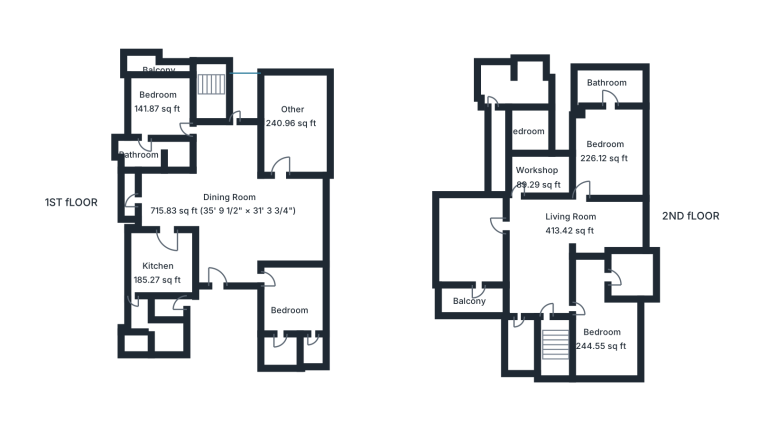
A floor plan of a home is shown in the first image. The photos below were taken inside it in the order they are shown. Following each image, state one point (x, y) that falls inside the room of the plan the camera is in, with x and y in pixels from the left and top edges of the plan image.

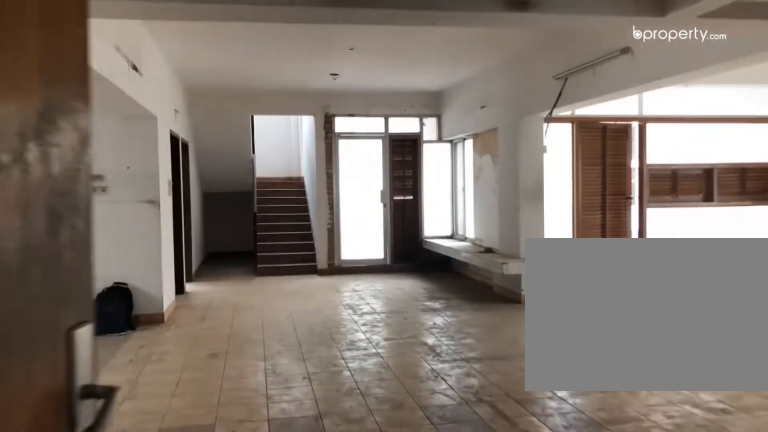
(218, 259)
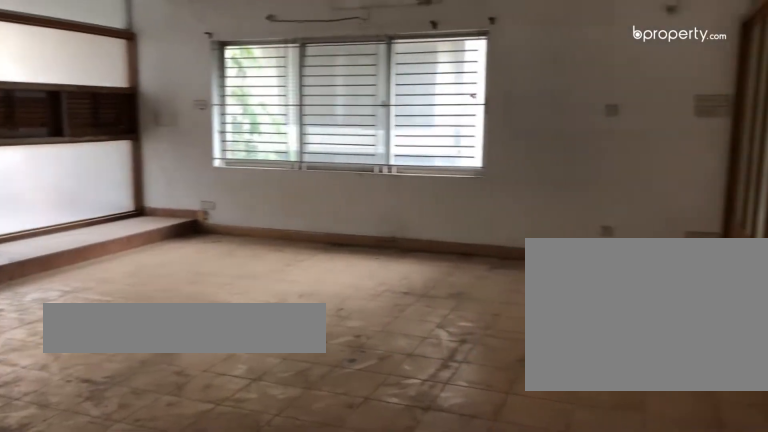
(218, 204)
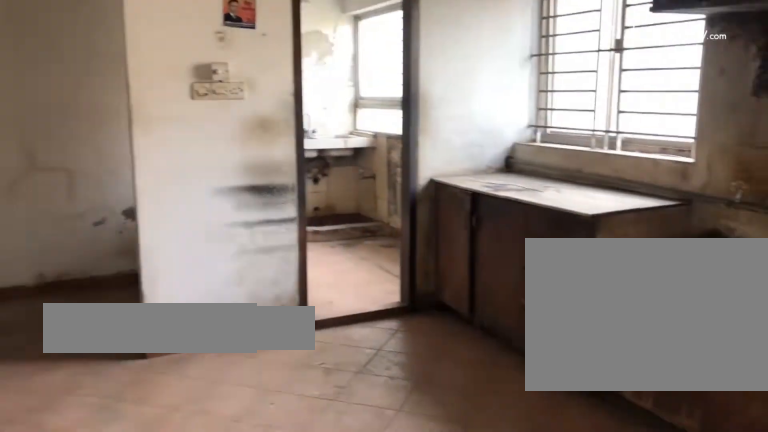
(162, 267)
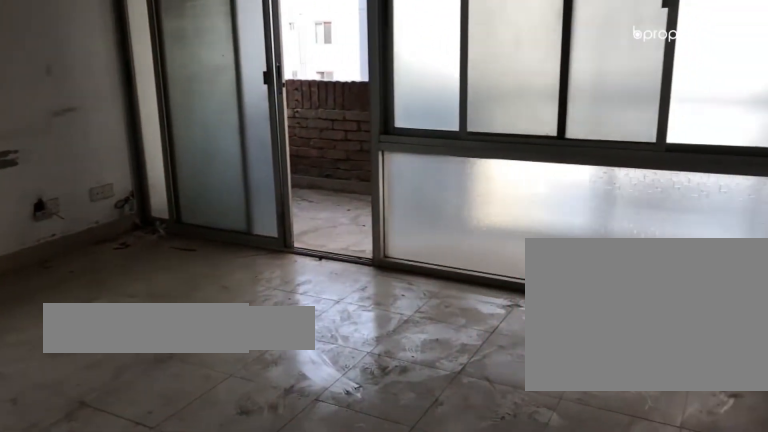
(159, 106)
